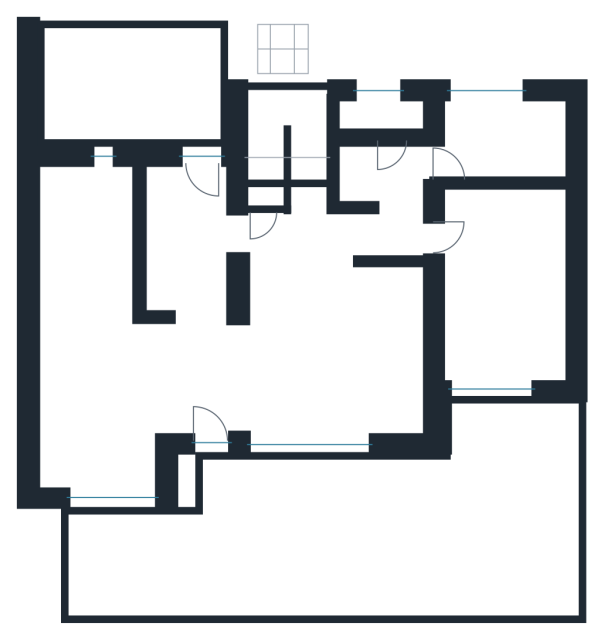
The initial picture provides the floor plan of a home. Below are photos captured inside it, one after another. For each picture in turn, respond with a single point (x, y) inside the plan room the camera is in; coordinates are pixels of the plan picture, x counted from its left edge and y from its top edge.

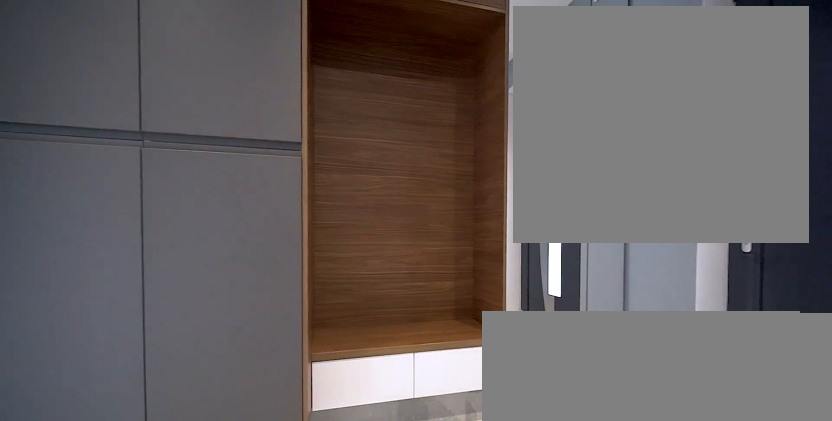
(184, 243)
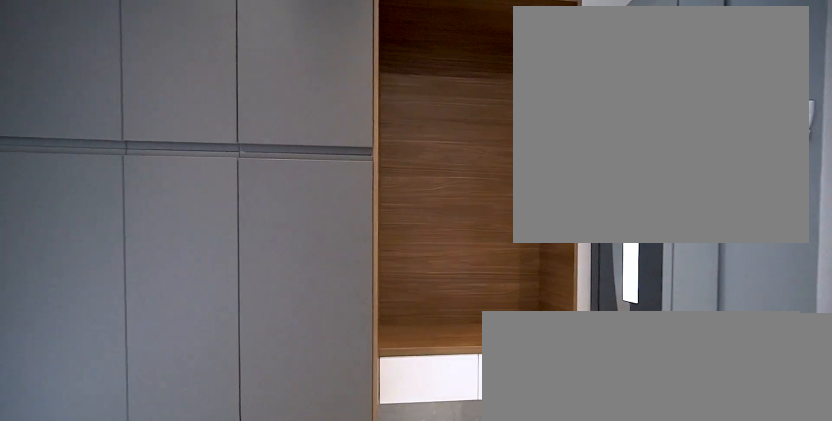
(184, 242)
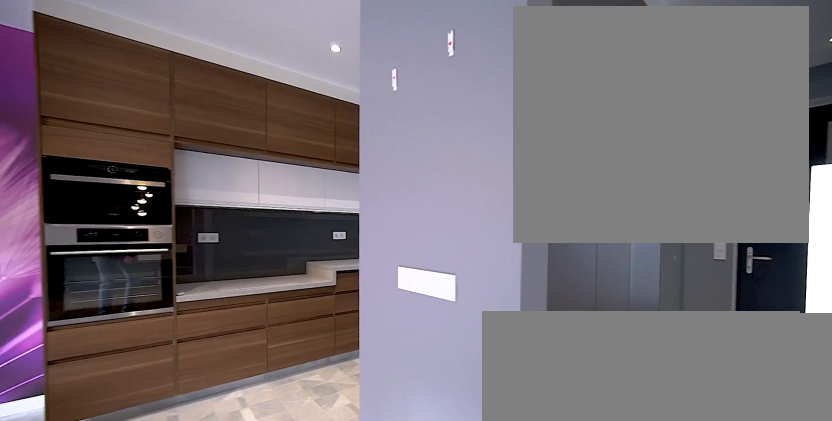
(99, 411)
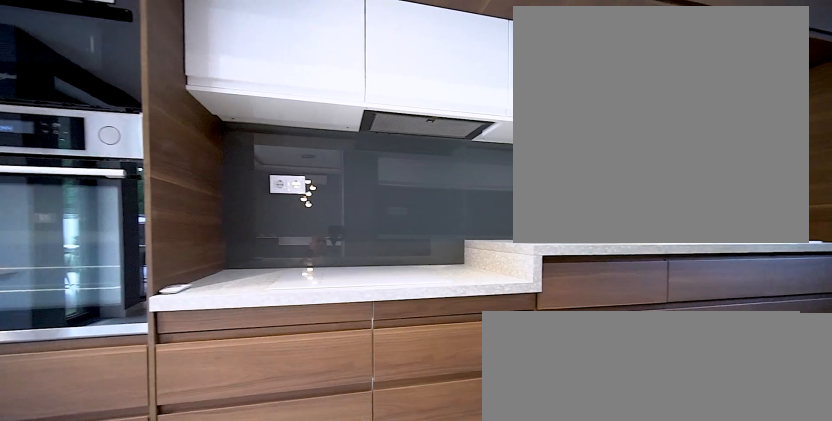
(89, 279)
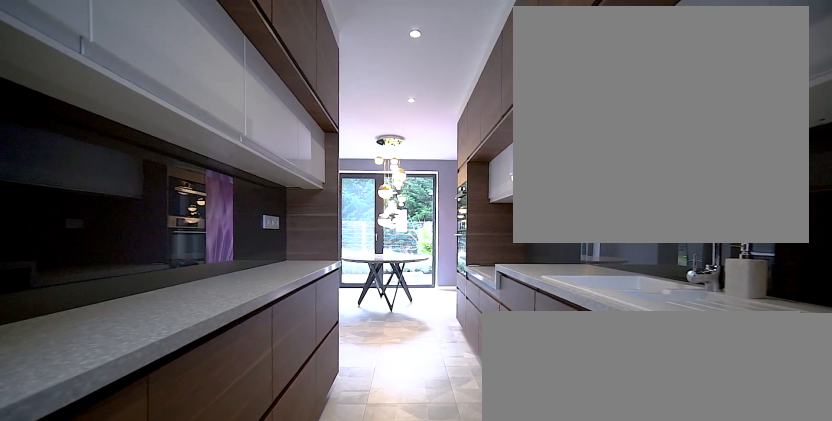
(89, 279)
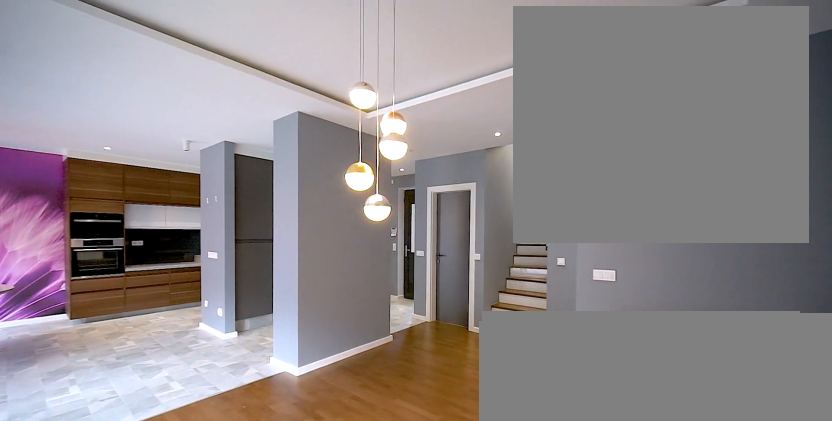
(330, 355)
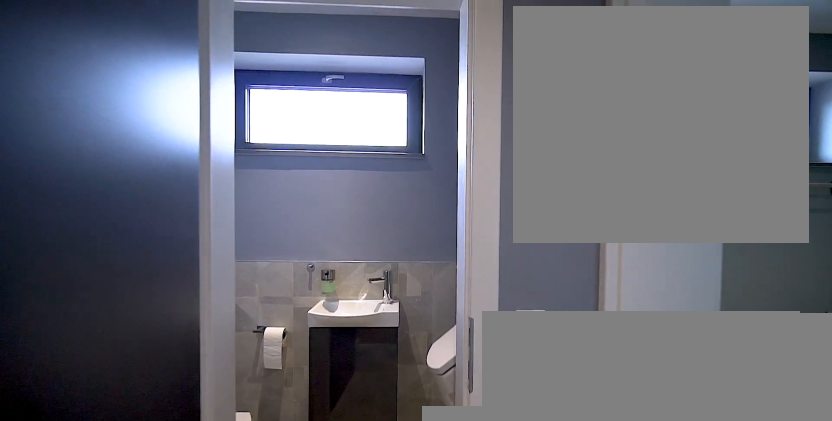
(382, 206)
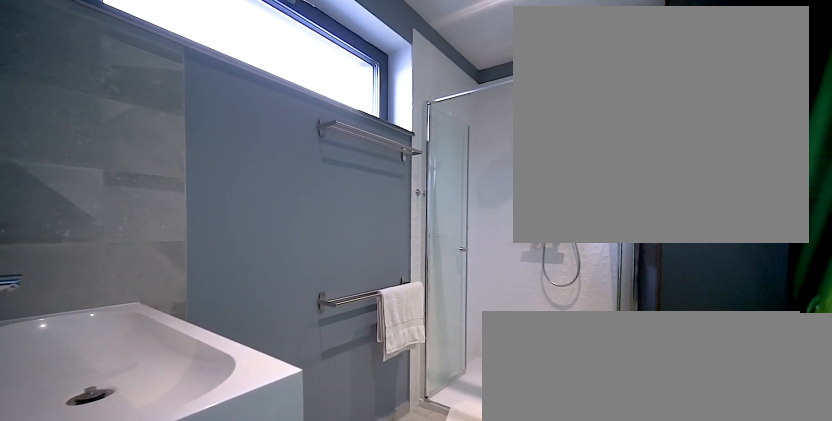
(503, 139)
